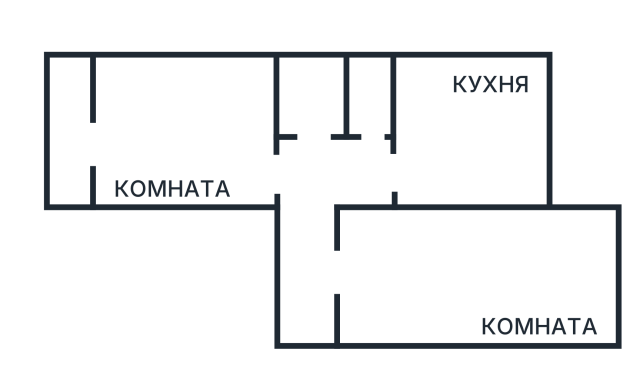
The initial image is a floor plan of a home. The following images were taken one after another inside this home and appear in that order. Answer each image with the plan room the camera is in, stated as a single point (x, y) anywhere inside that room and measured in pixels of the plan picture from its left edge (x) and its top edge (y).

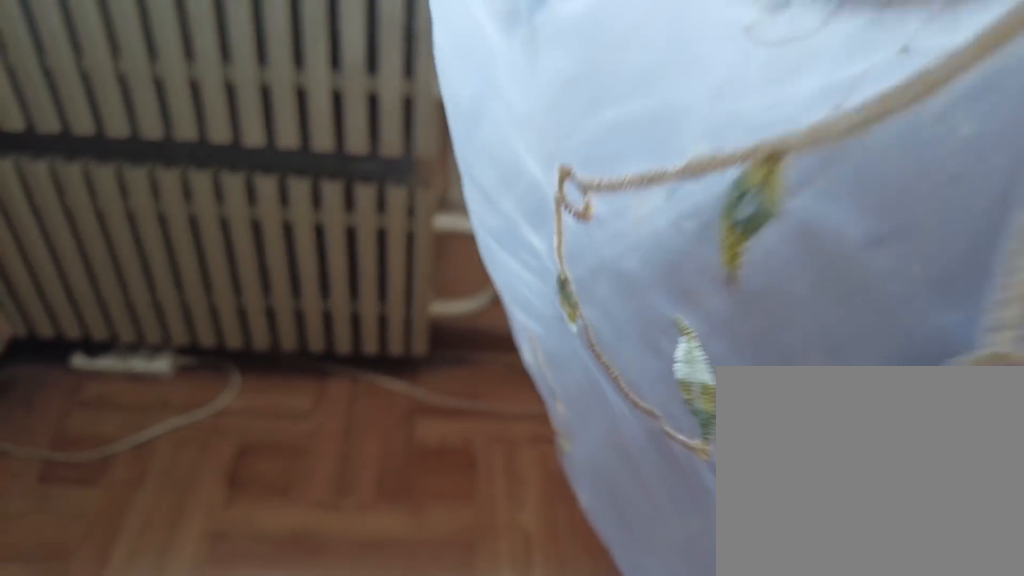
(418, 301)
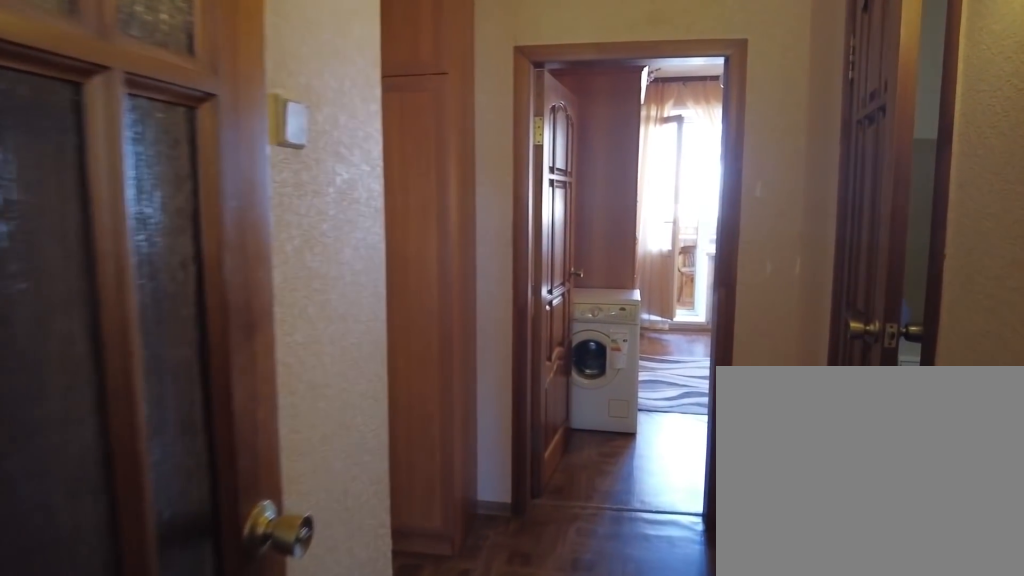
(393, 173)
